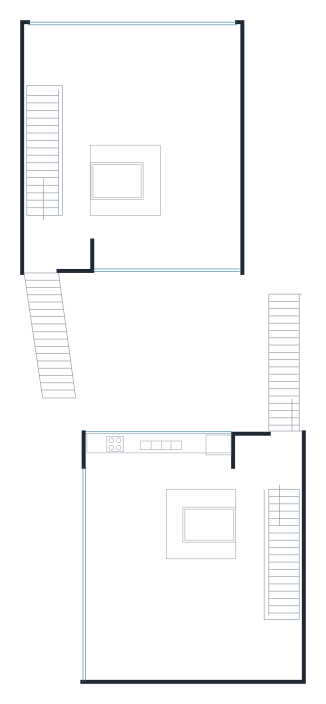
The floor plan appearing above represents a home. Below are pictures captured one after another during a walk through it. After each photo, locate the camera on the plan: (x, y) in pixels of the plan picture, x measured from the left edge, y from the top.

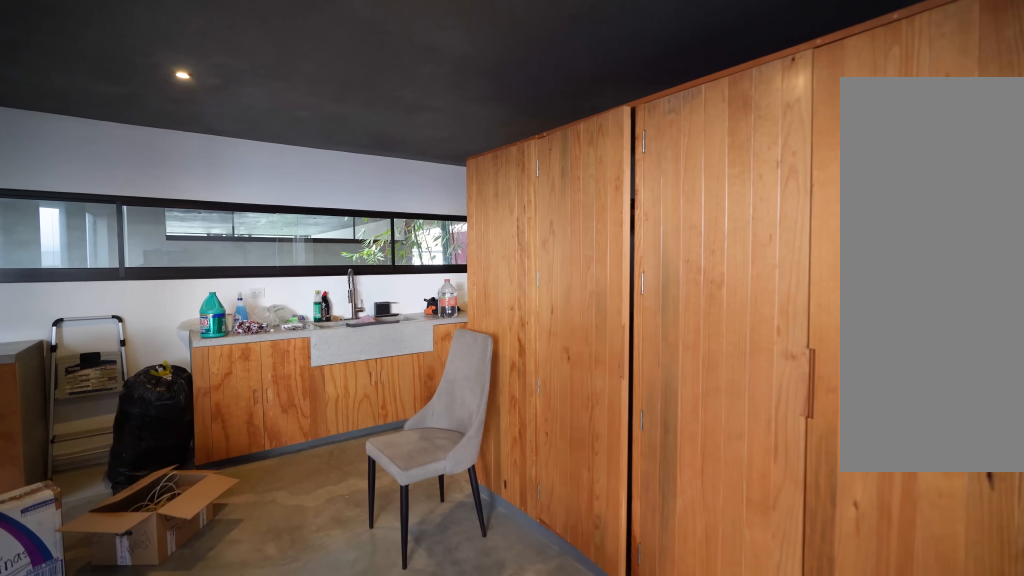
(109, 569)
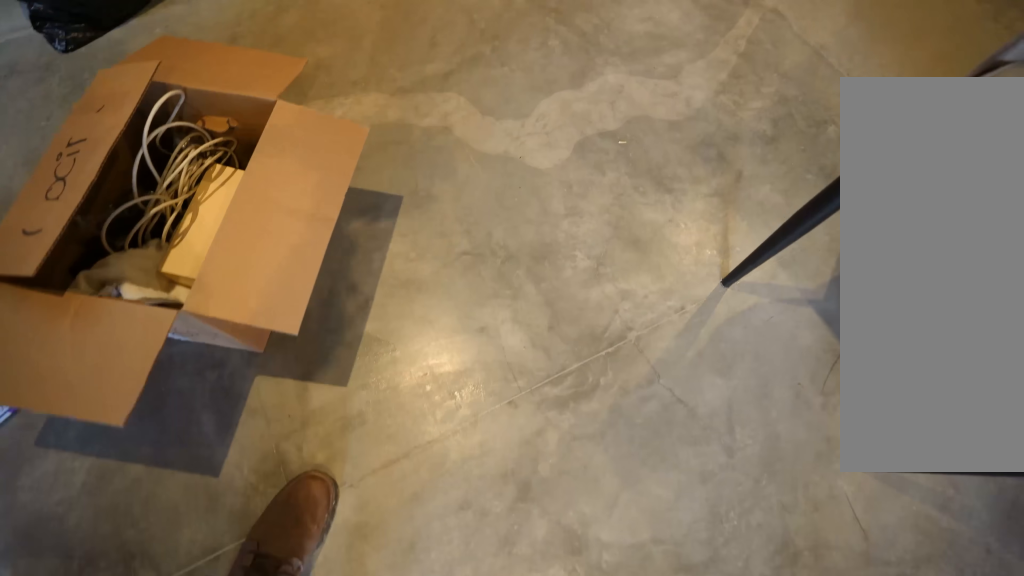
(128, 507)
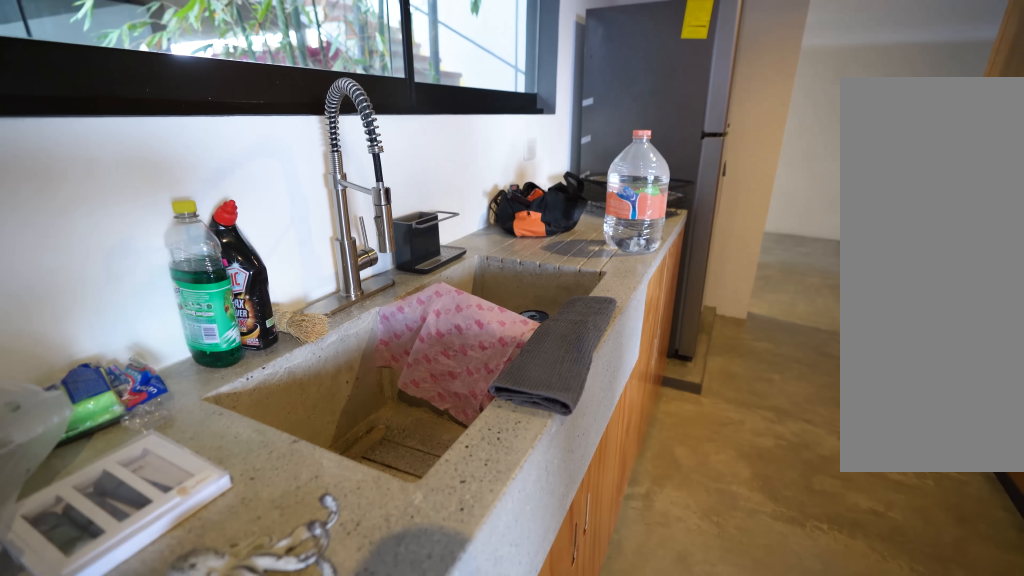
(144, 473)
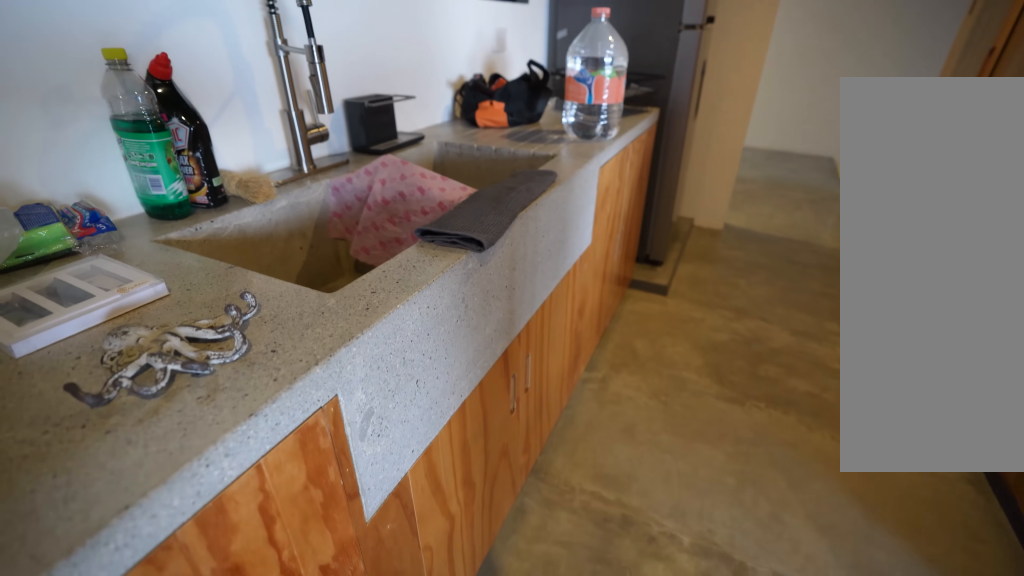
(134, 468)
